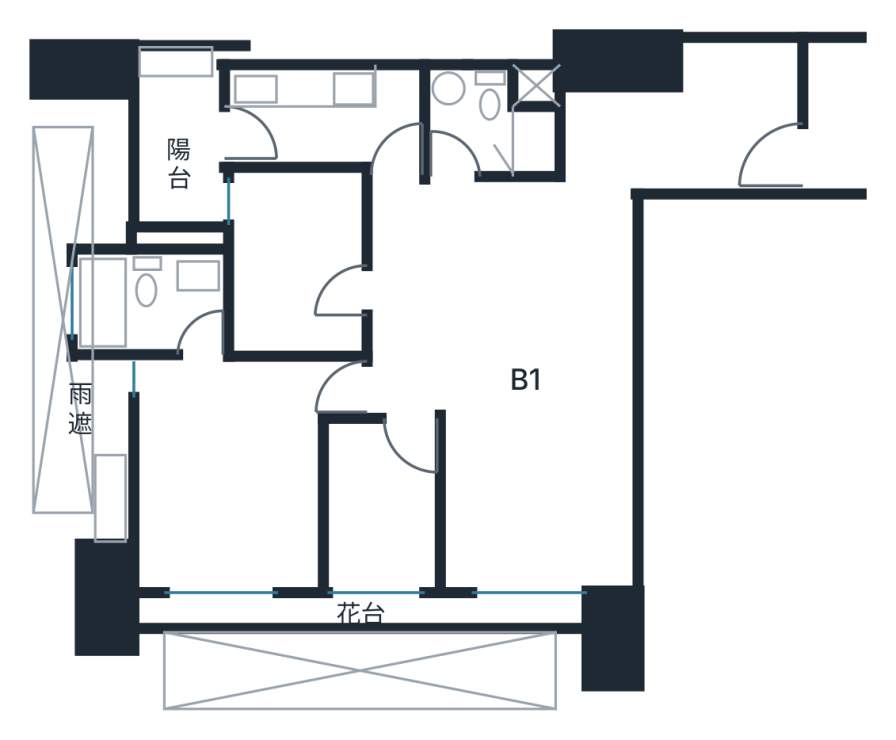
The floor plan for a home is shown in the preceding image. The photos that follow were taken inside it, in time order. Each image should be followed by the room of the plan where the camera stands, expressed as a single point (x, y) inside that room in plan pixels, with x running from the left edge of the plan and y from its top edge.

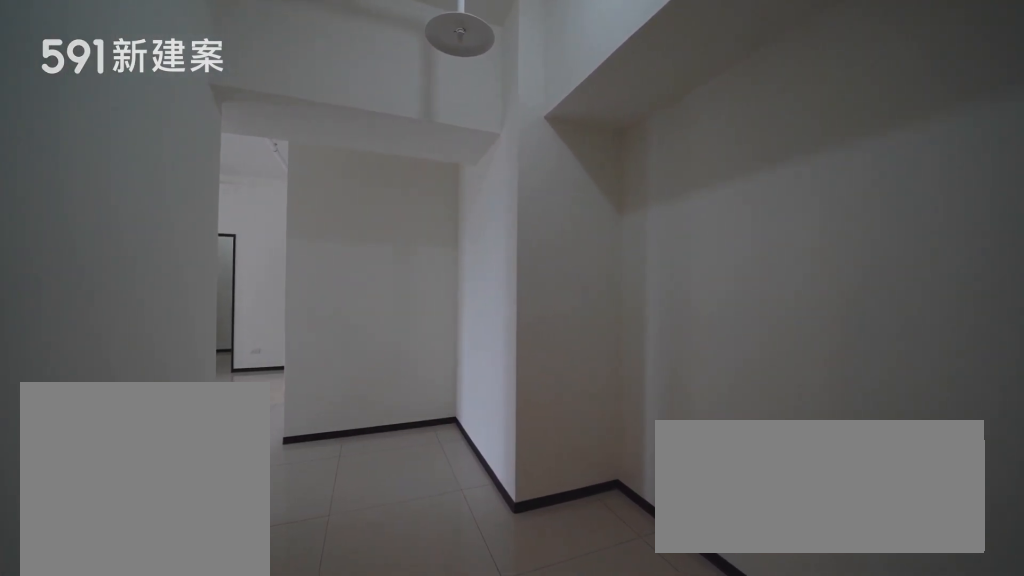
(691, 121)
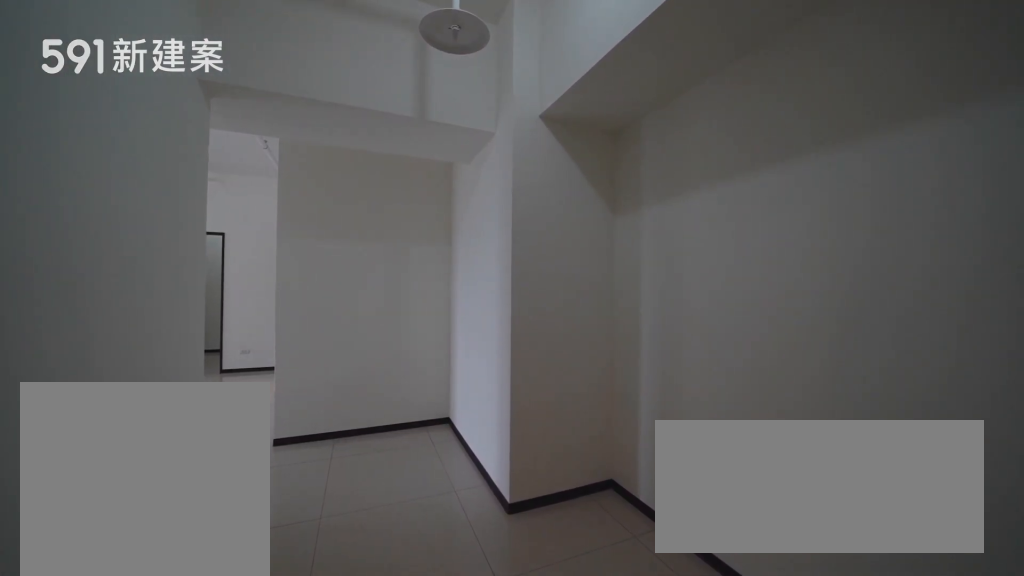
(691, 121)
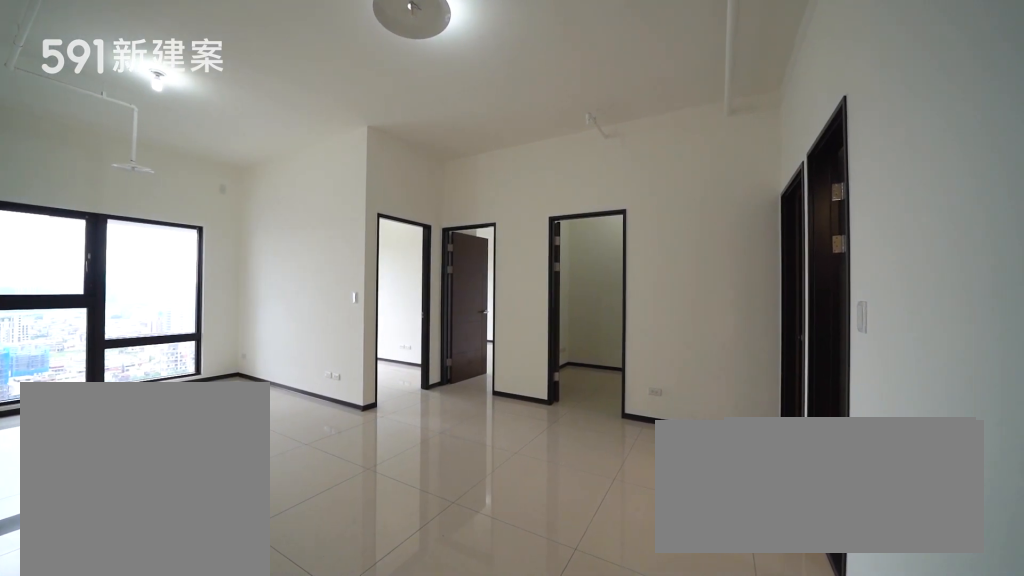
(500, 292)
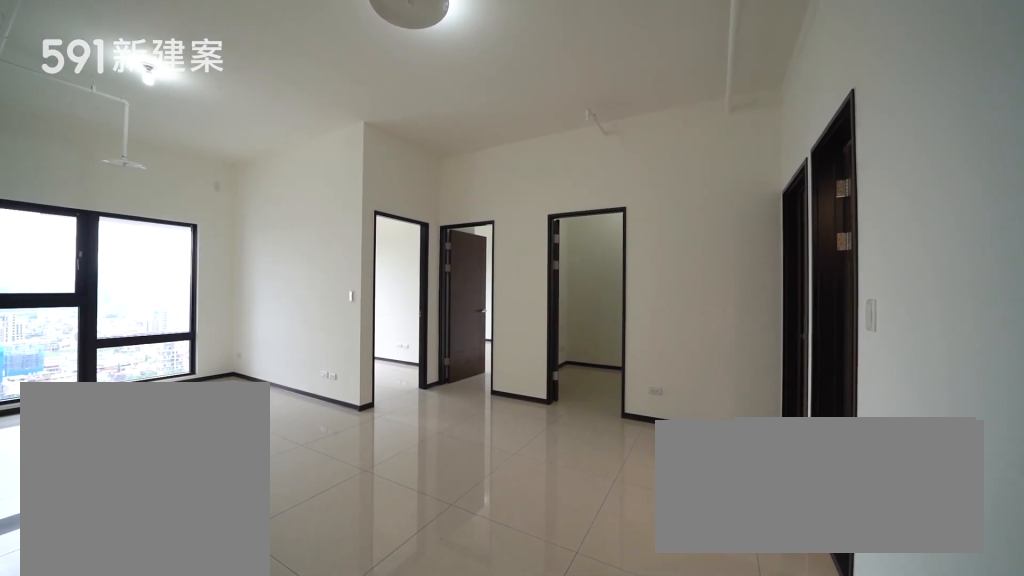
(500, 292)
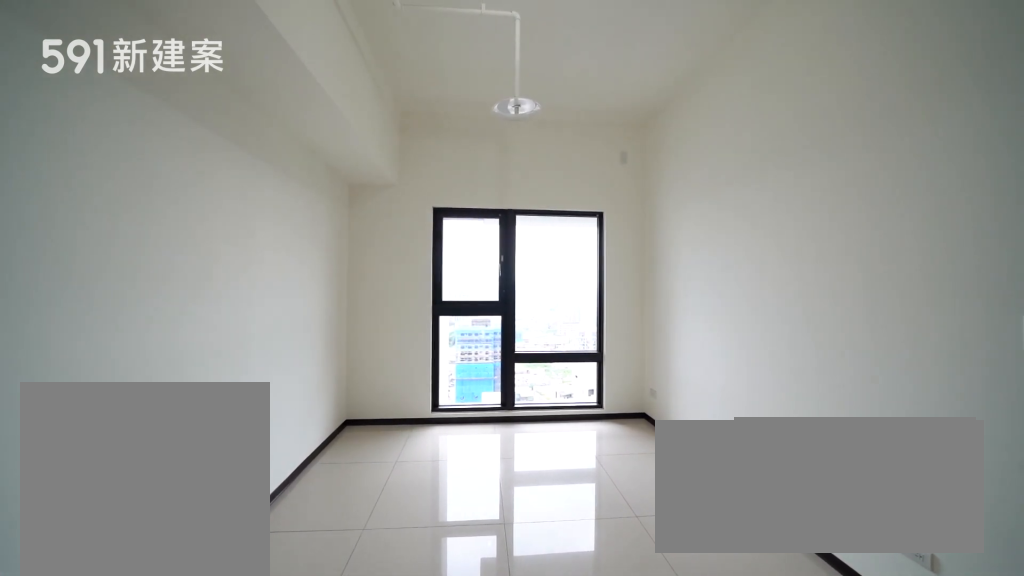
(538, 499)
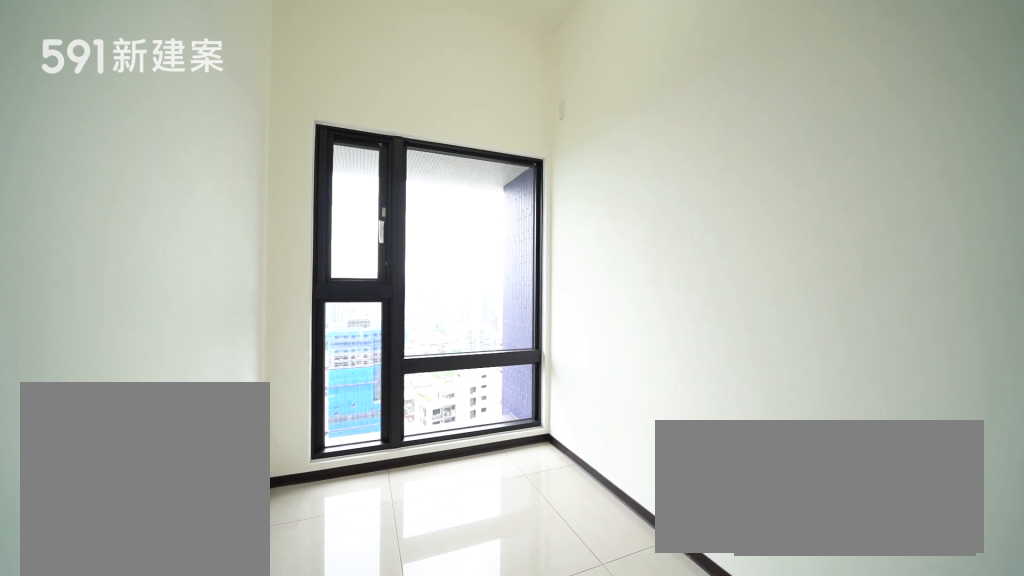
(379, 507)
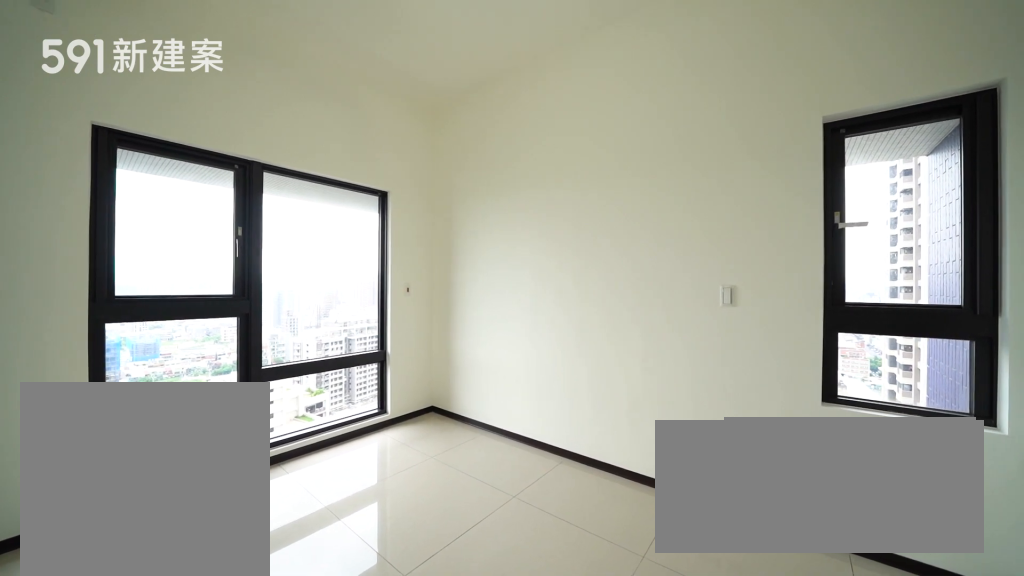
(233, 471)
